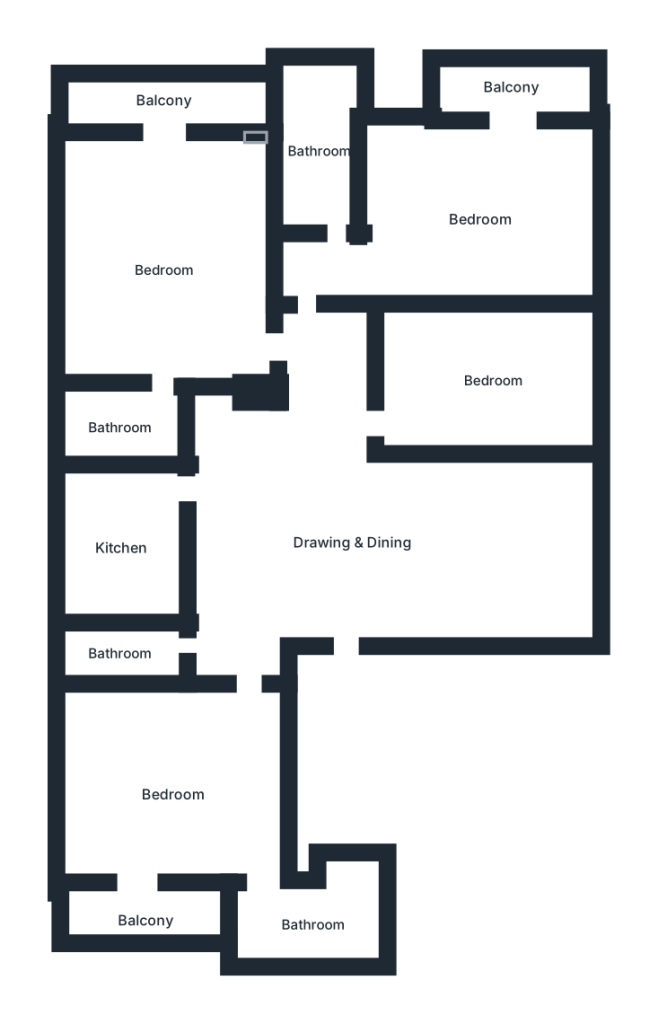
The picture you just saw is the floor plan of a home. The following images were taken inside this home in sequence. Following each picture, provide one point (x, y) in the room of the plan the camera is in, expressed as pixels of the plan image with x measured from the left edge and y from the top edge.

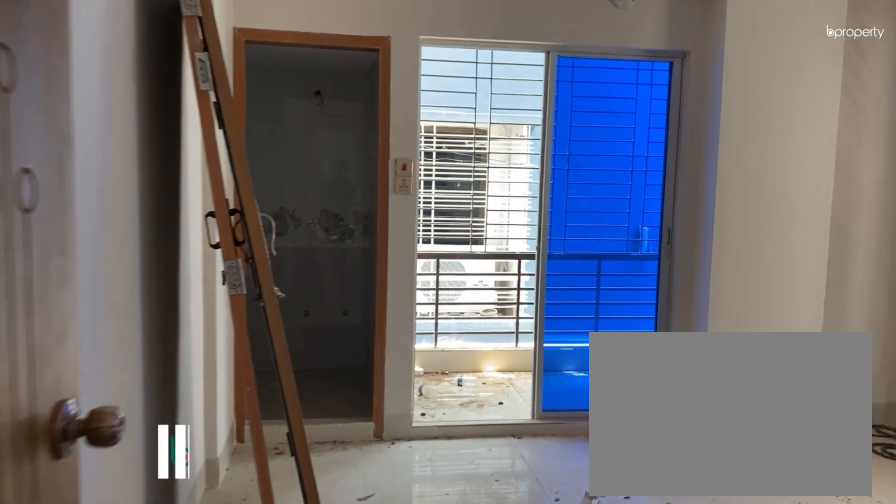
(174, 794)
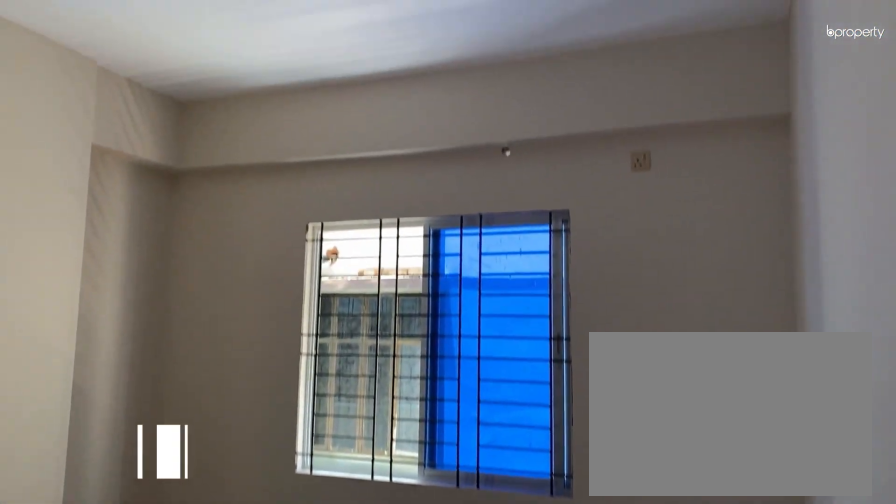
(174, 794)
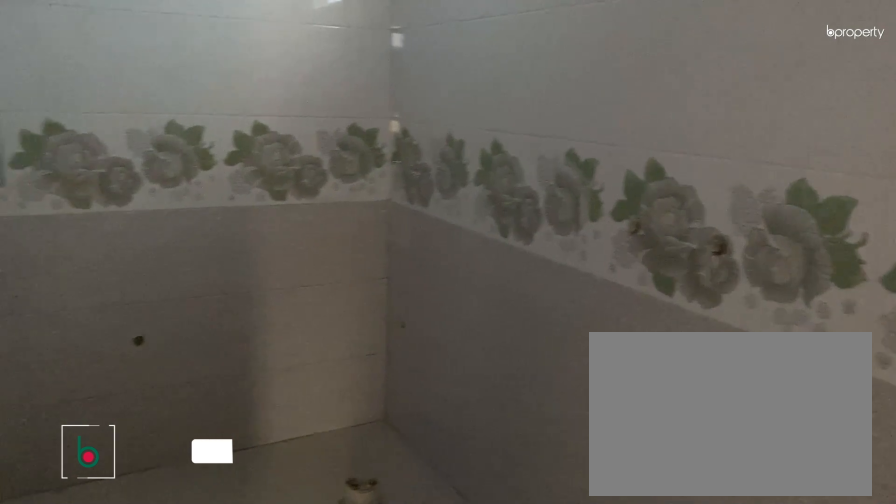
(311, 922)
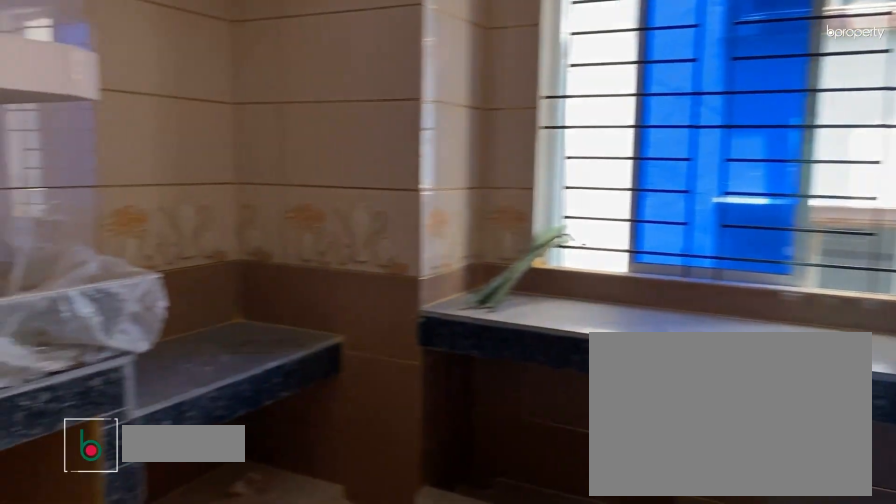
(122, 550)
